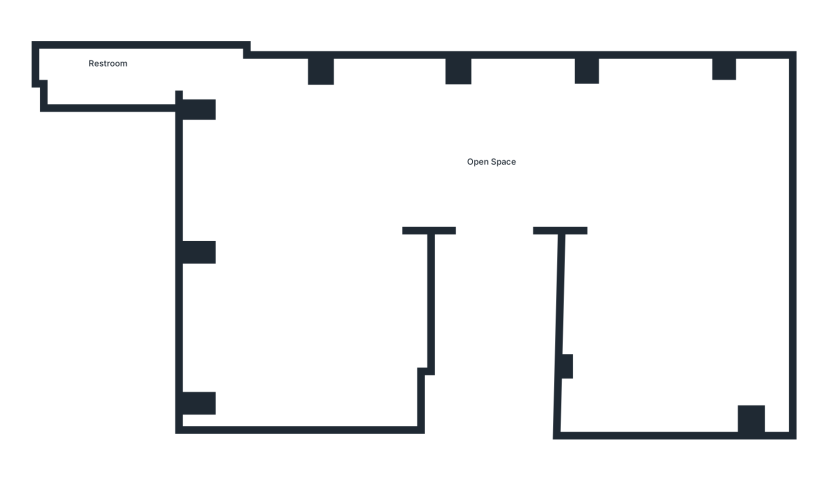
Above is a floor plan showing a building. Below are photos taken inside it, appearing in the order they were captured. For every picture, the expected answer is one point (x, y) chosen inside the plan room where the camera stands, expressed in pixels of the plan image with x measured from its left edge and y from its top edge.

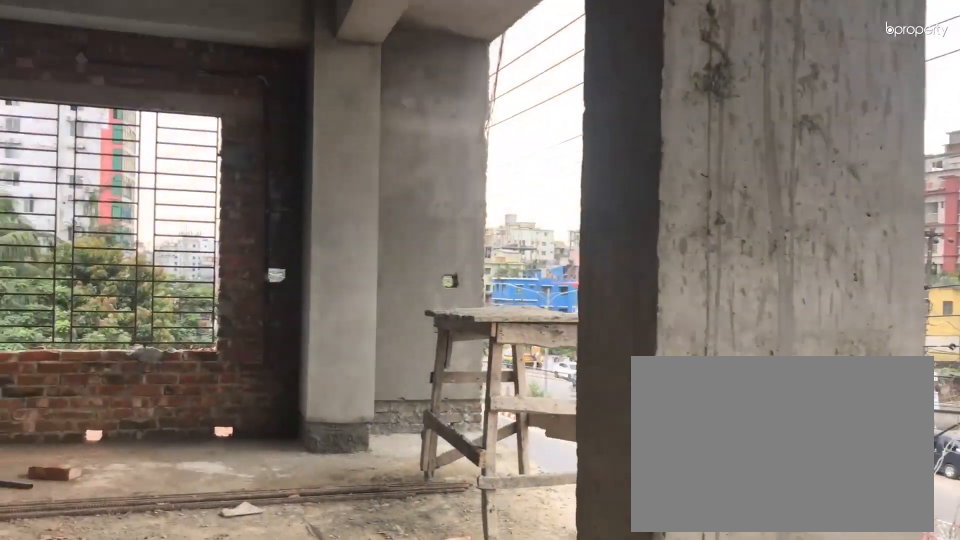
(659, 158)
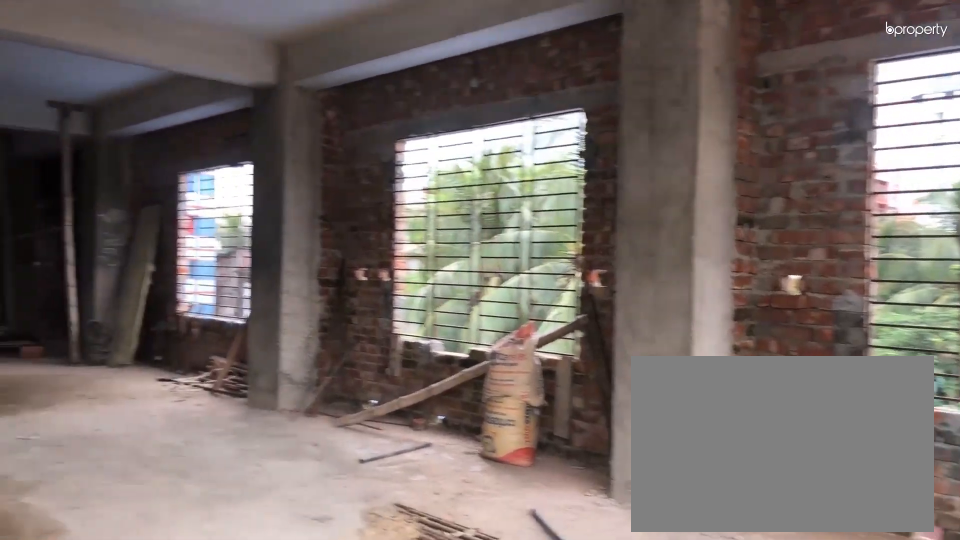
(659, 159)
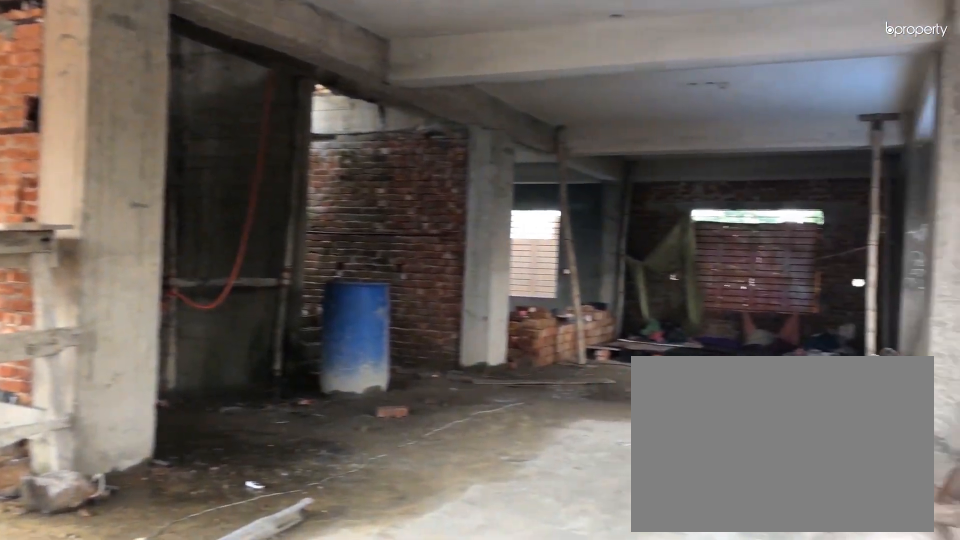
(576, 147)
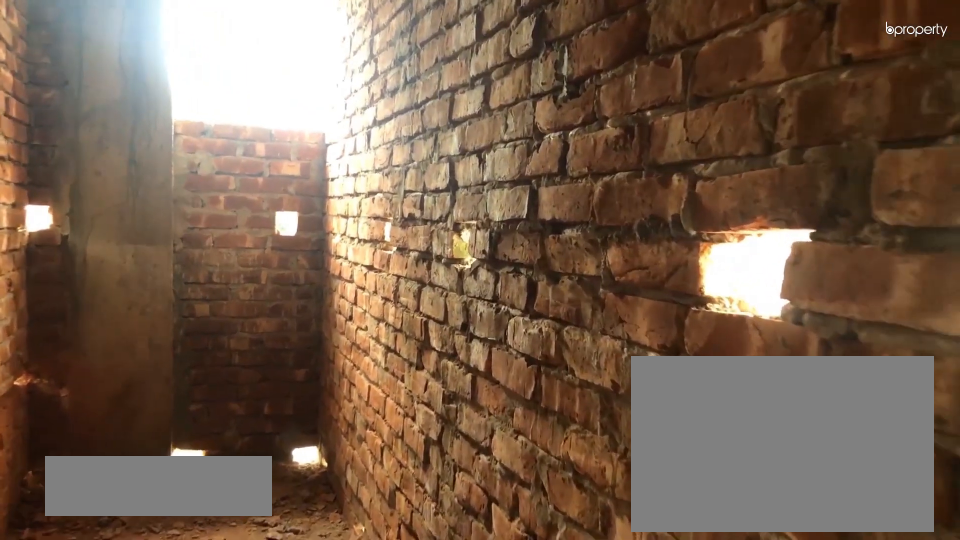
(220, 80)
